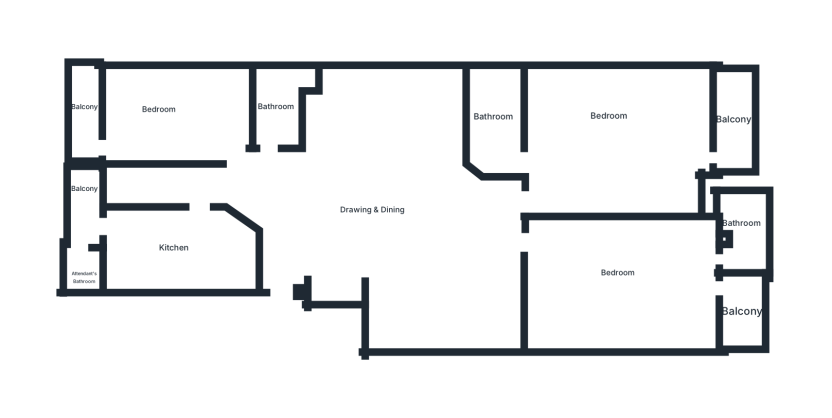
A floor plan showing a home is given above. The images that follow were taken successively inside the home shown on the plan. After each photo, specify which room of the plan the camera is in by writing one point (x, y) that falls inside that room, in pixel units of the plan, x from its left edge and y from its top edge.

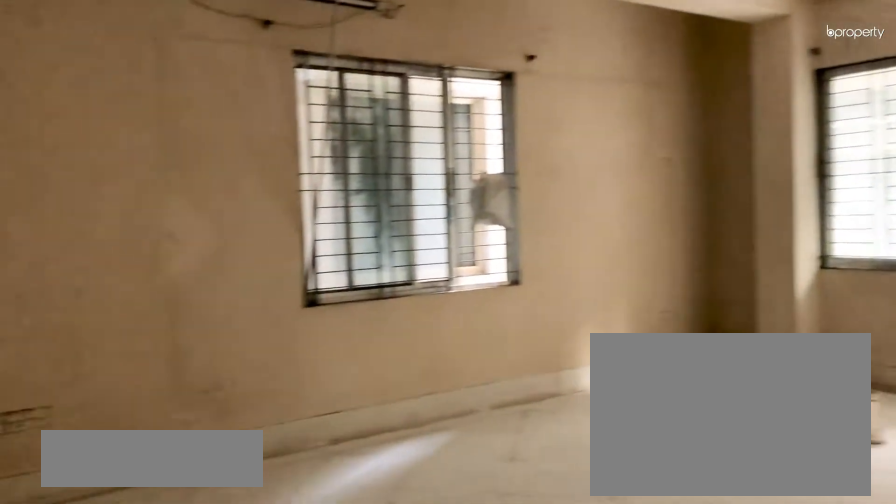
(603, 121)
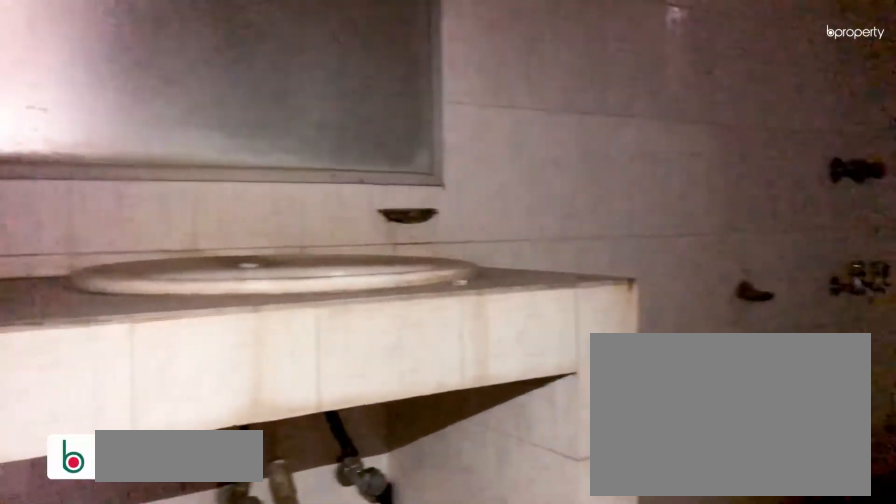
(488, 115)
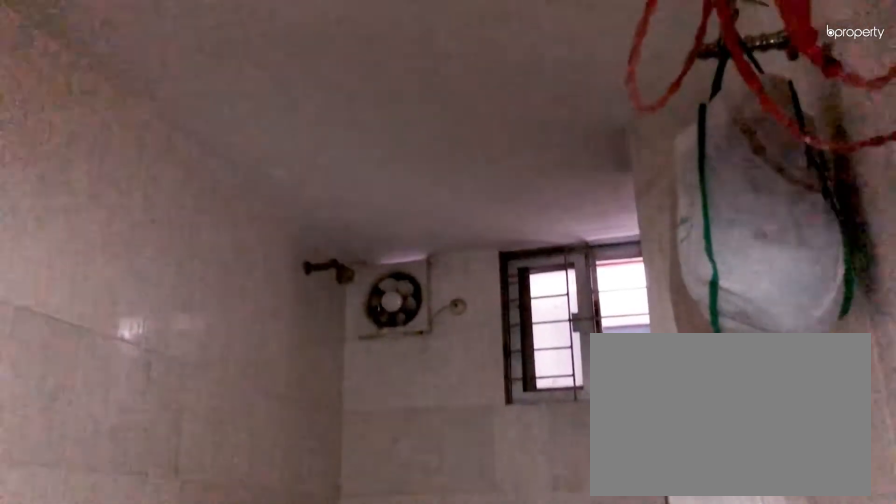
(488, 115)
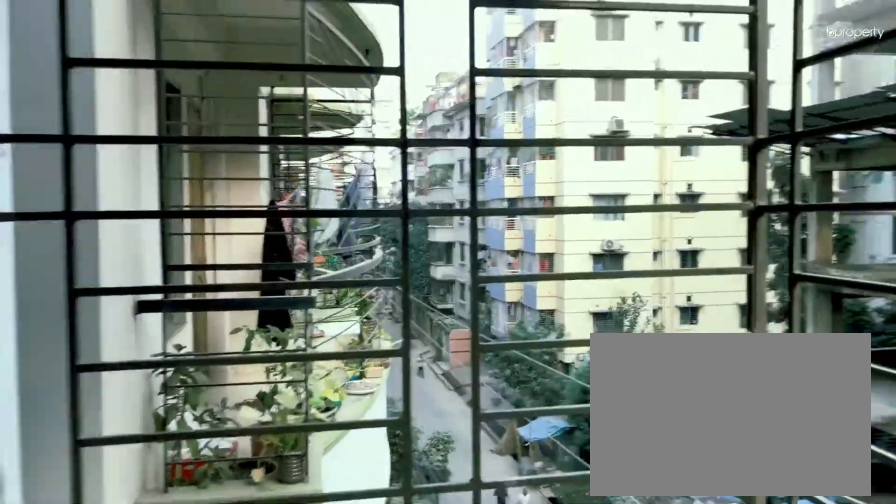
(732, 116)
